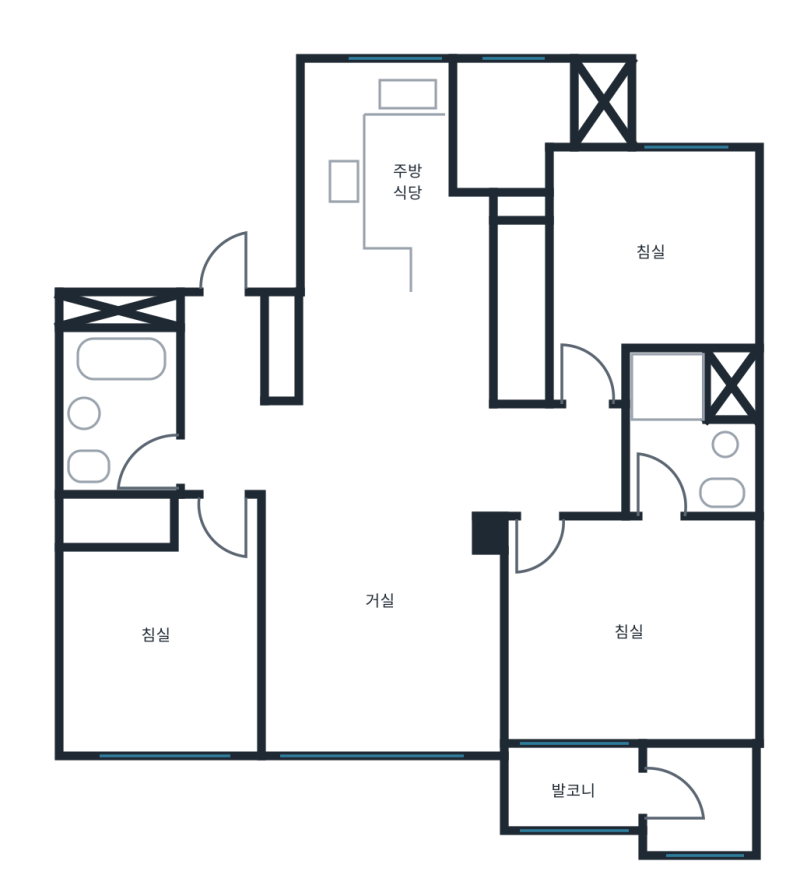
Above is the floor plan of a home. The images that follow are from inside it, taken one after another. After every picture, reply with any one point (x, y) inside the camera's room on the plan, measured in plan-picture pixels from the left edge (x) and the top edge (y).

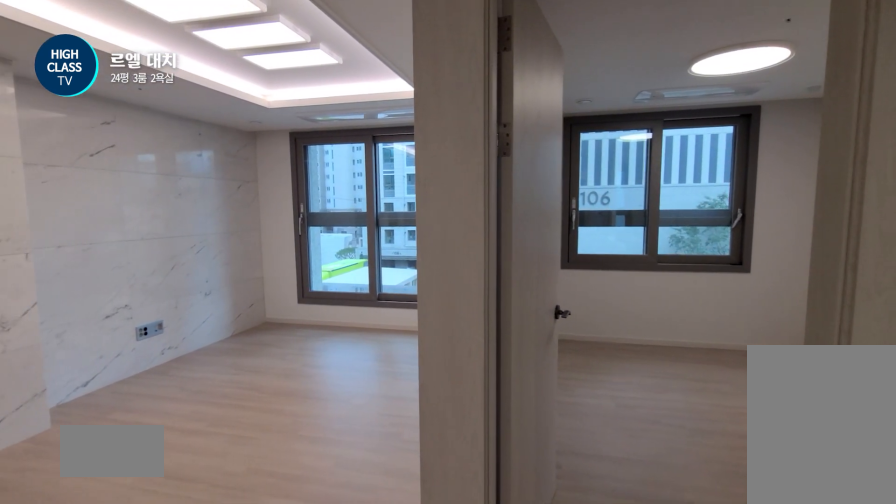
(244, 449)
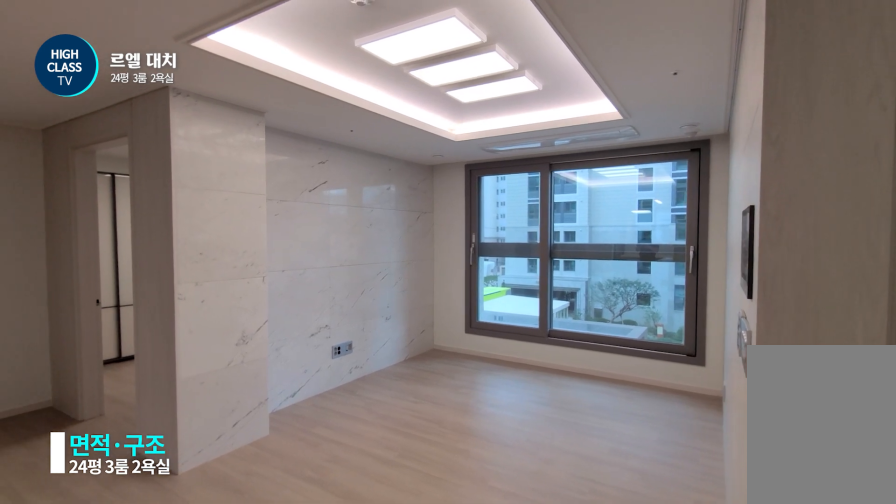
(244, 449)
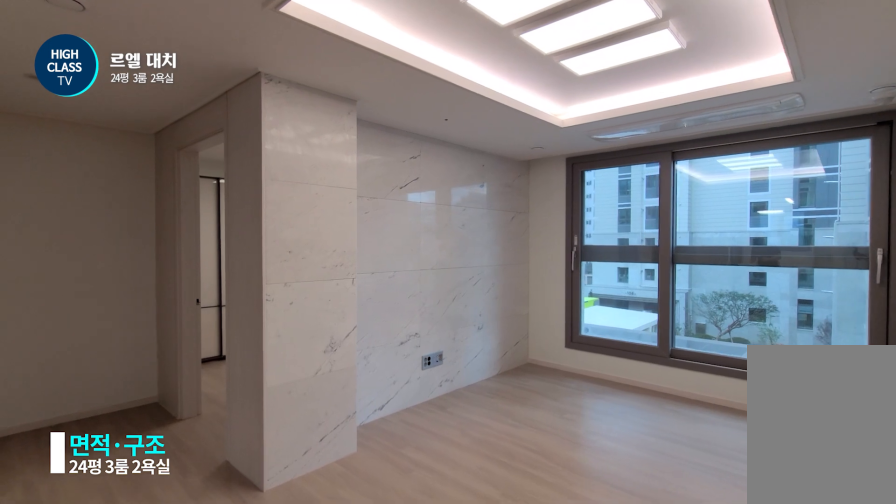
(381, 578)
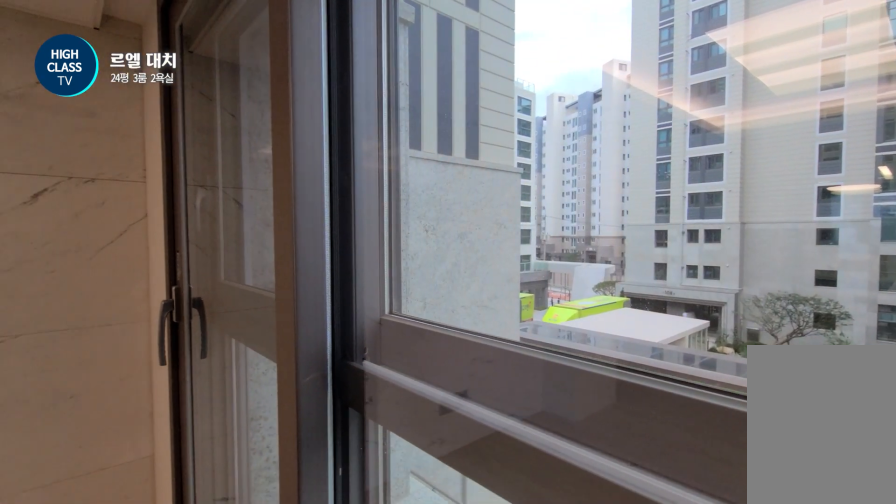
(381, 578)
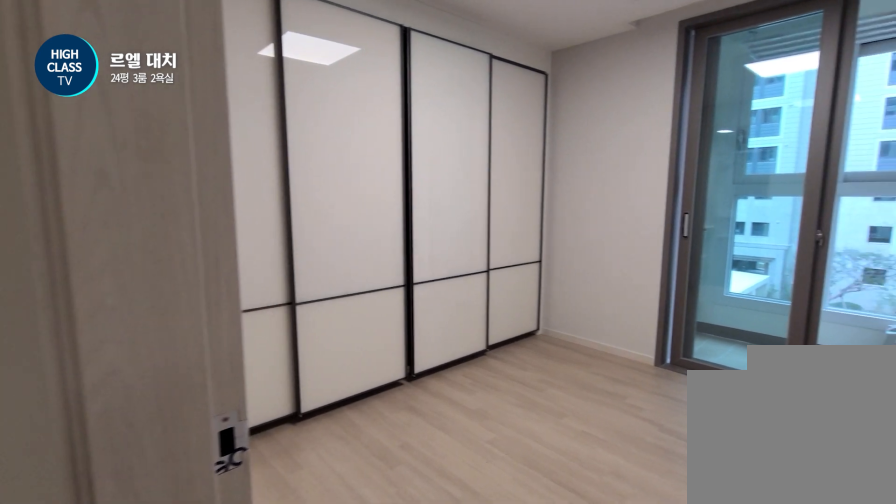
(563, 462)
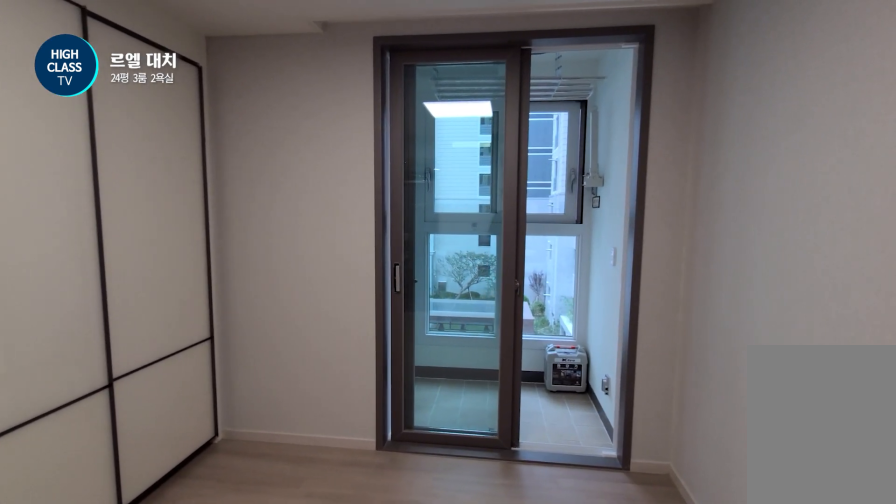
(619, 664)
